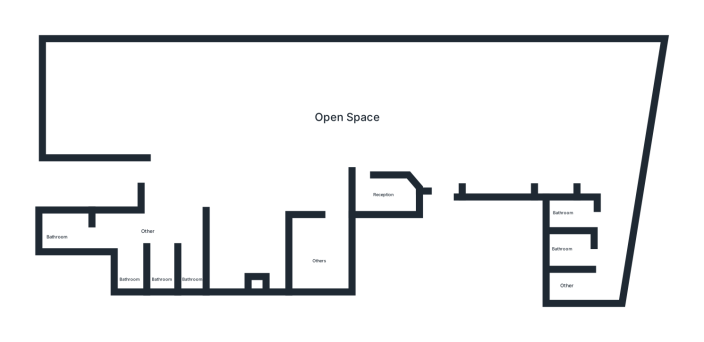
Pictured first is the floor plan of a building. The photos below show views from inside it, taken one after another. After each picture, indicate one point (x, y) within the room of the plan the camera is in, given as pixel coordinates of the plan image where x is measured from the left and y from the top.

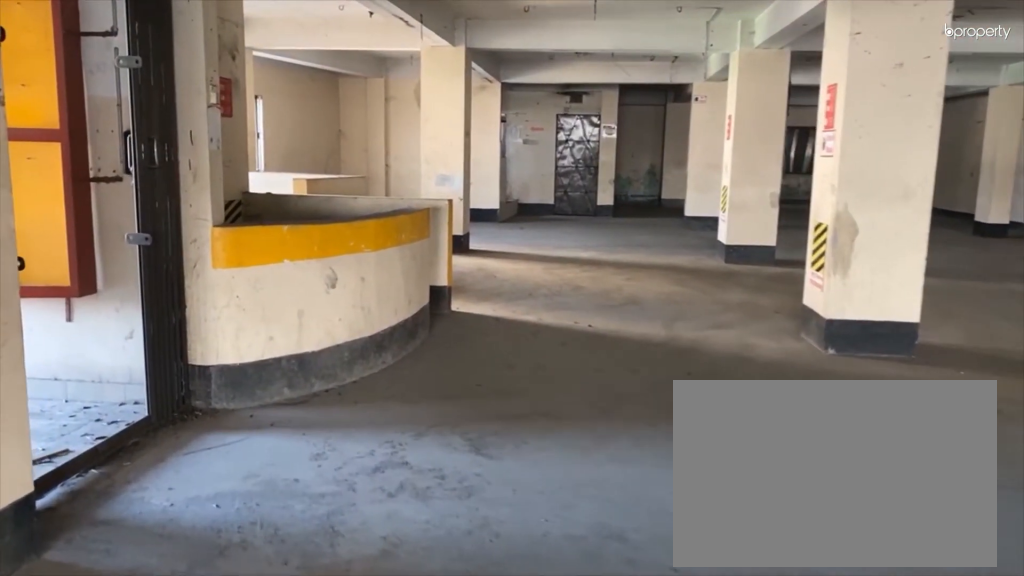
(435, 141)
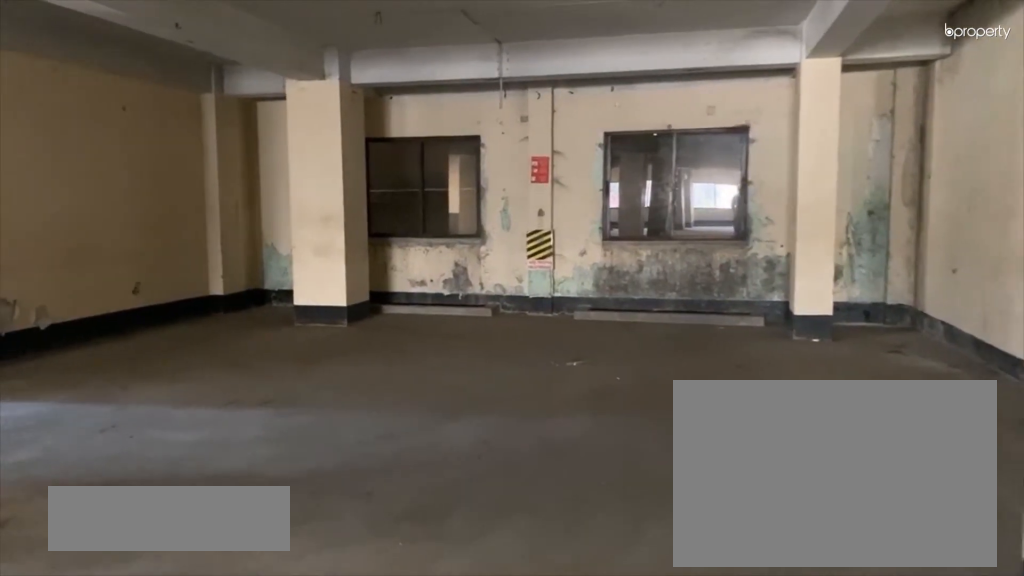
(162, 103)
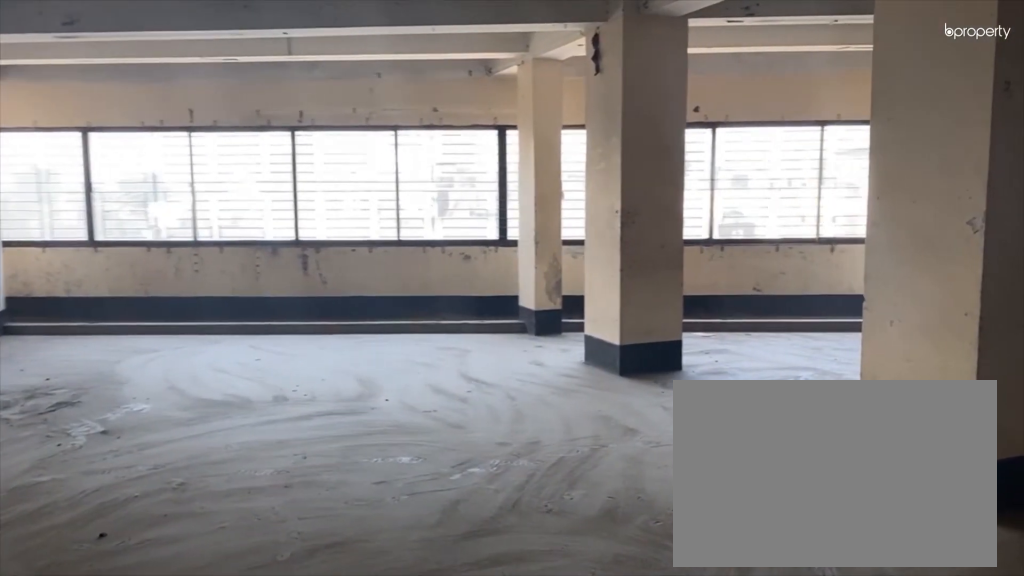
(563, 105)
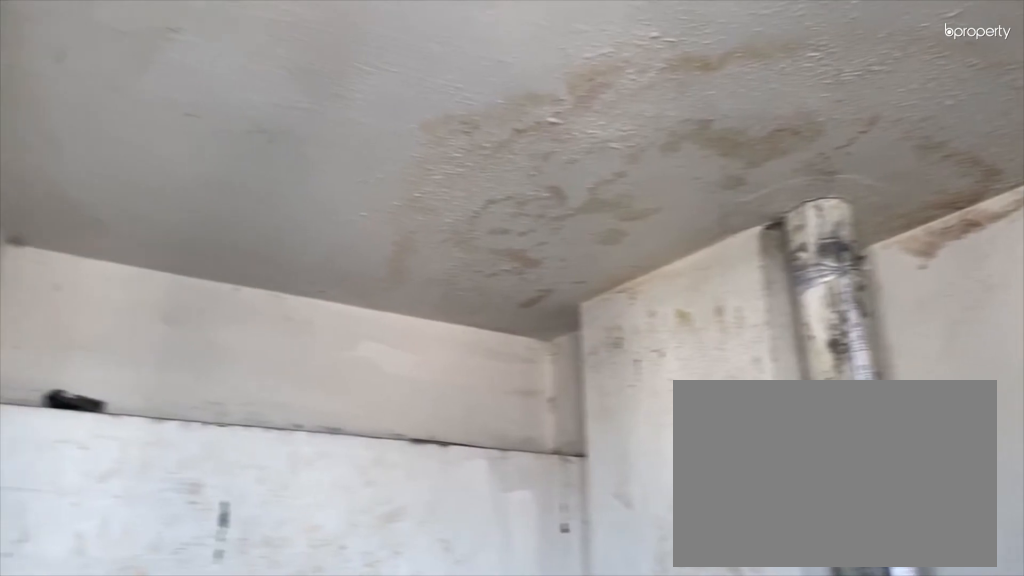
(588, 209)
